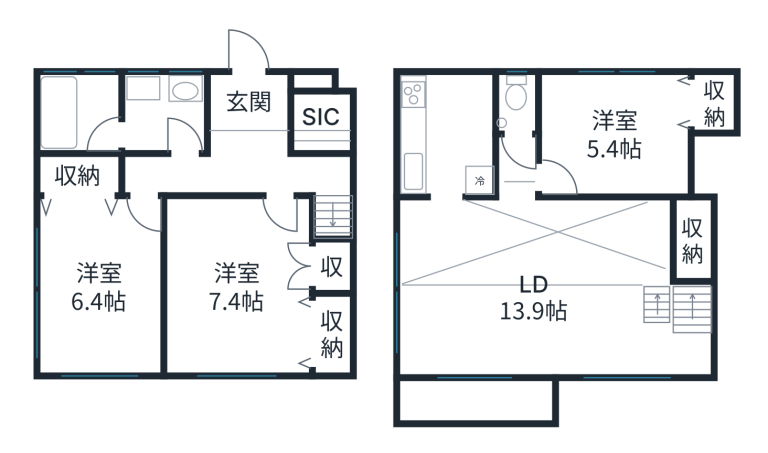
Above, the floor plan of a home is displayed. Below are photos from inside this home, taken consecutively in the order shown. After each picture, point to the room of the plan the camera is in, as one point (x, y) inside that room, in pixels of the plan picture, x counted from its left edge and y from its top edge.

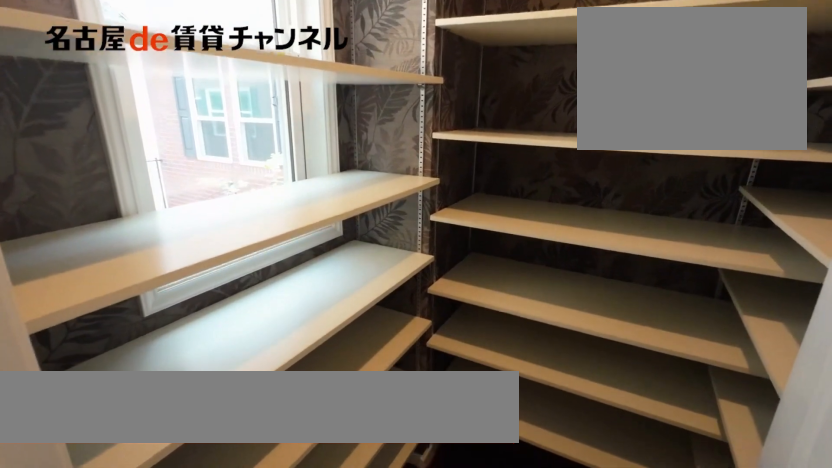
(322, 122)
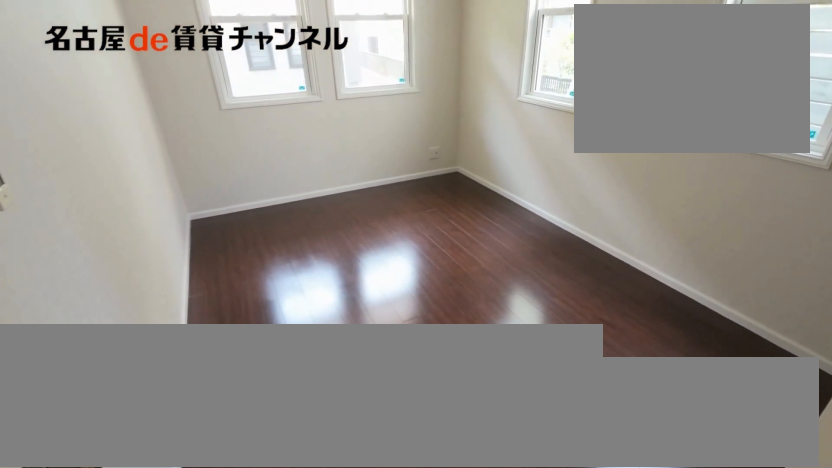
(101, 273)
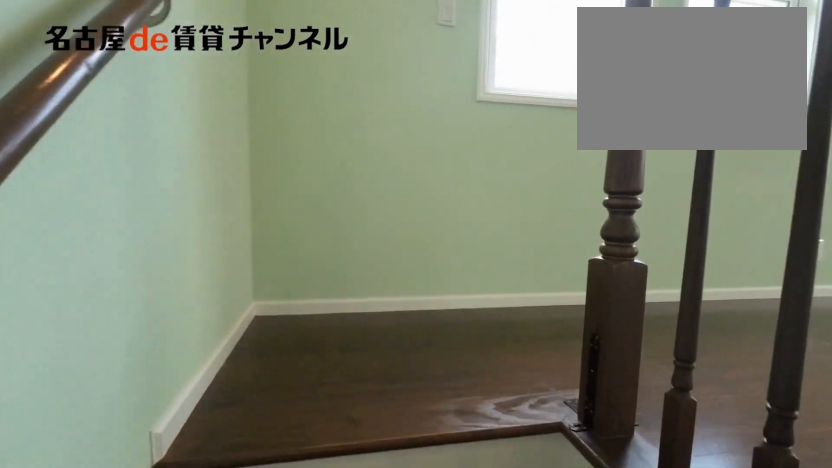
(555, 290)
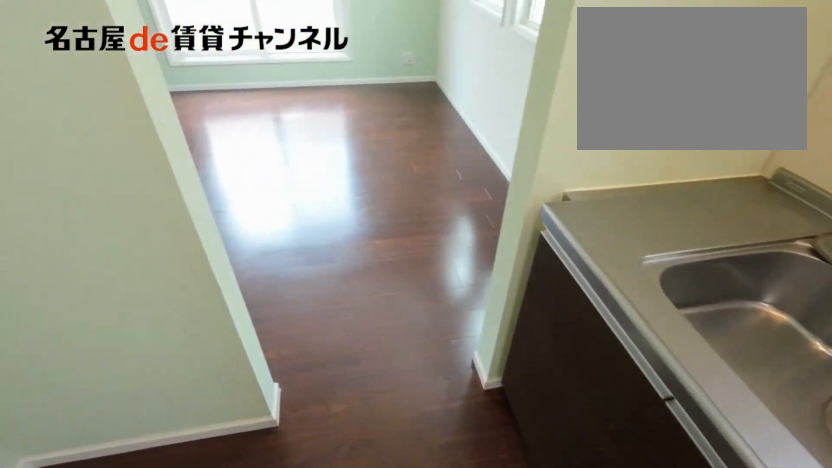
(445, 135)
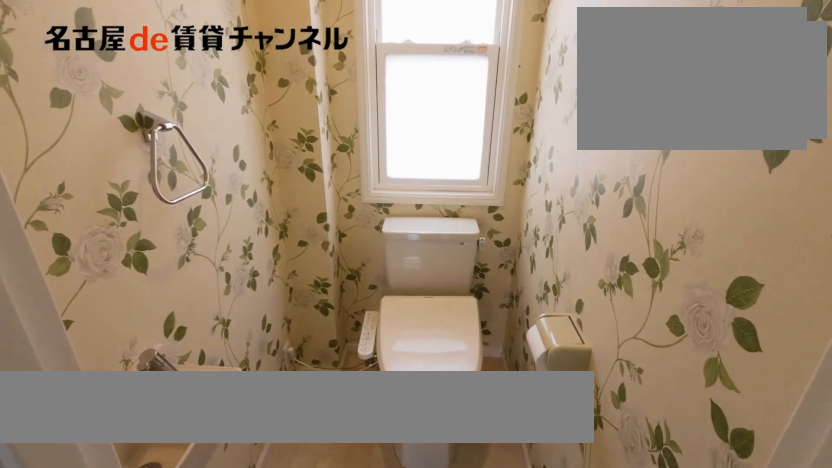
(516, 105)
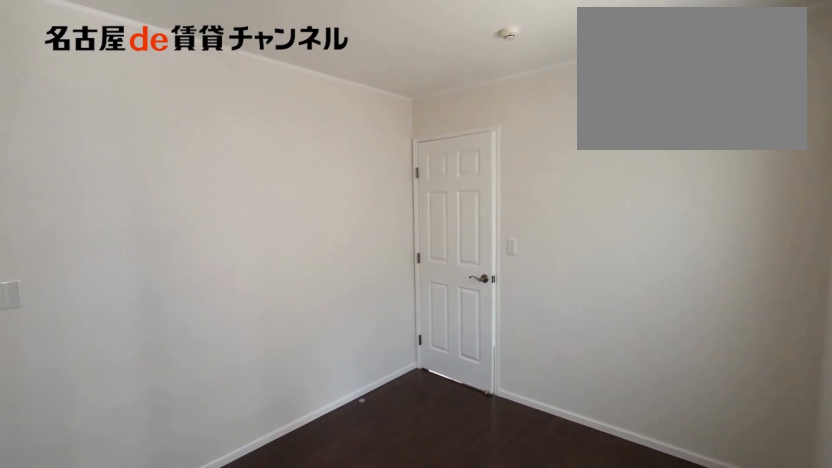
(627, 131)
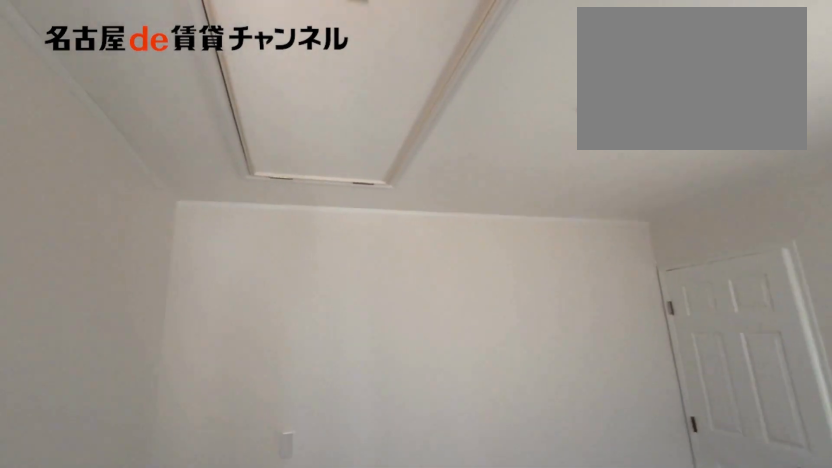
(627, 131)
